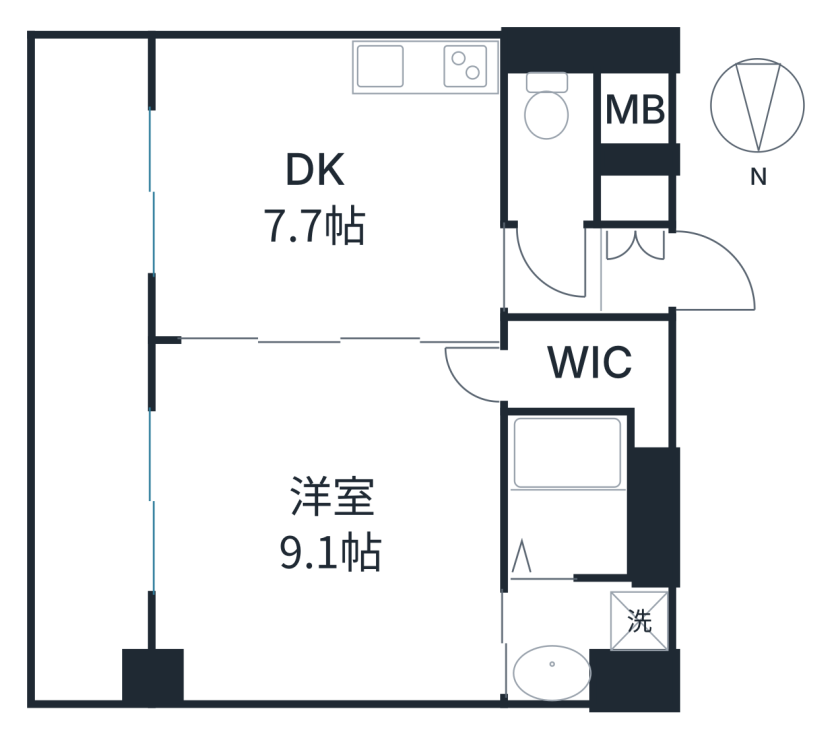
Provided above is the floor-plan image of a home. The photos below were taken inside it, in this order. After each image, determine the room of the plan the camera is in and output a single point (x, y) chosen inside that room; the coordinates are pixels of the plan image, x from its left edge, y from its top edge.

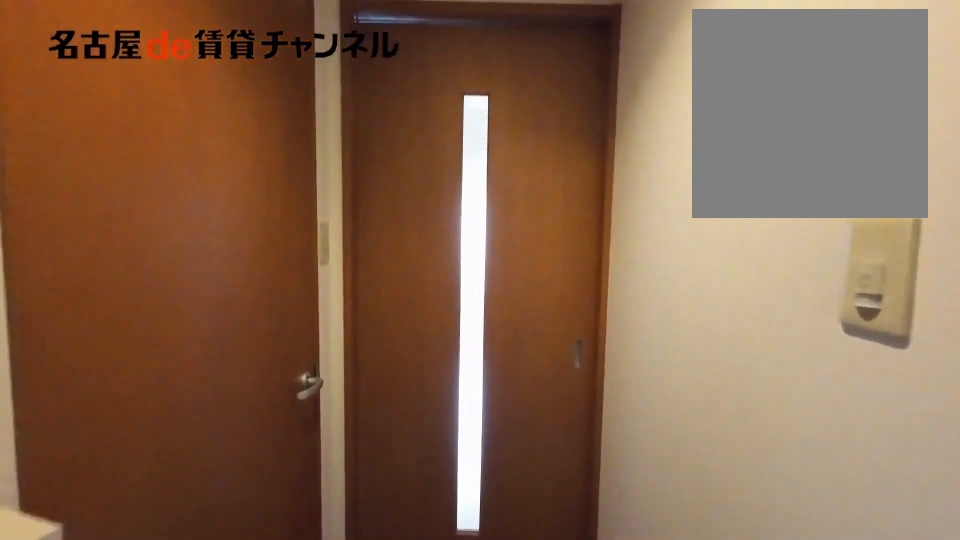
(591, 257)
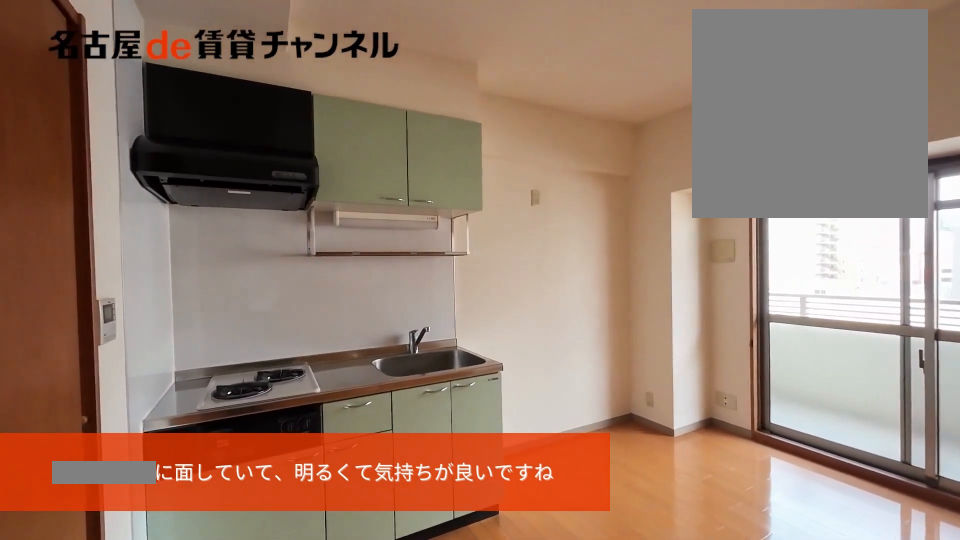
(323, 188)
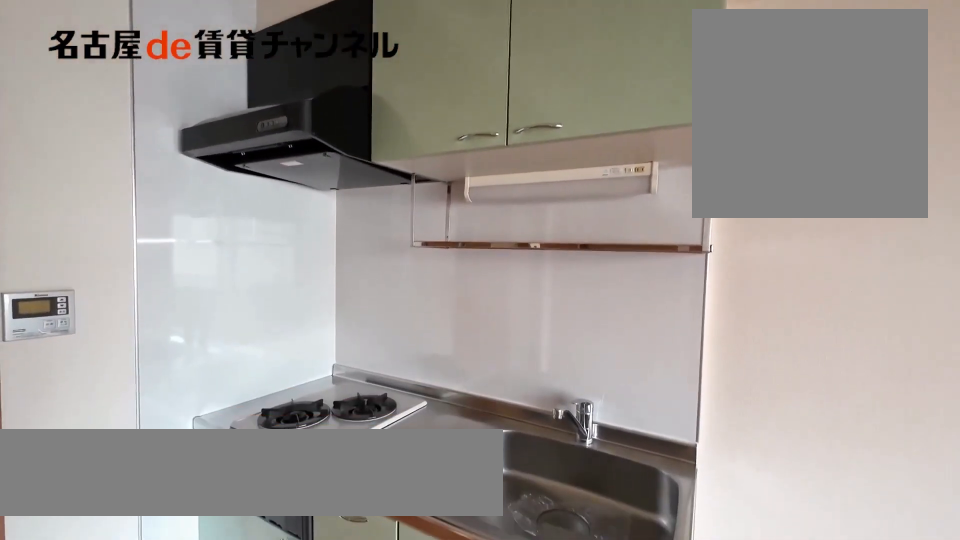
(425, 69)
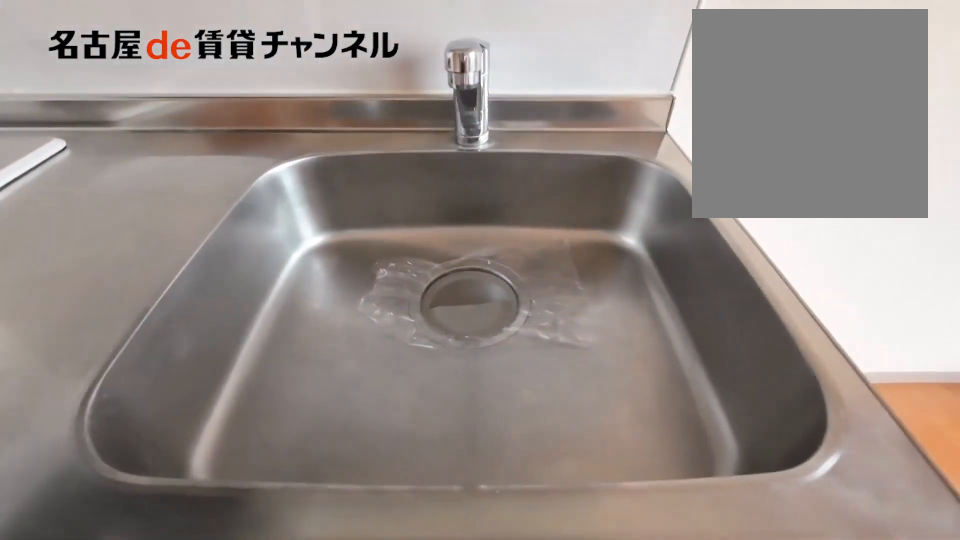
(425, 69)
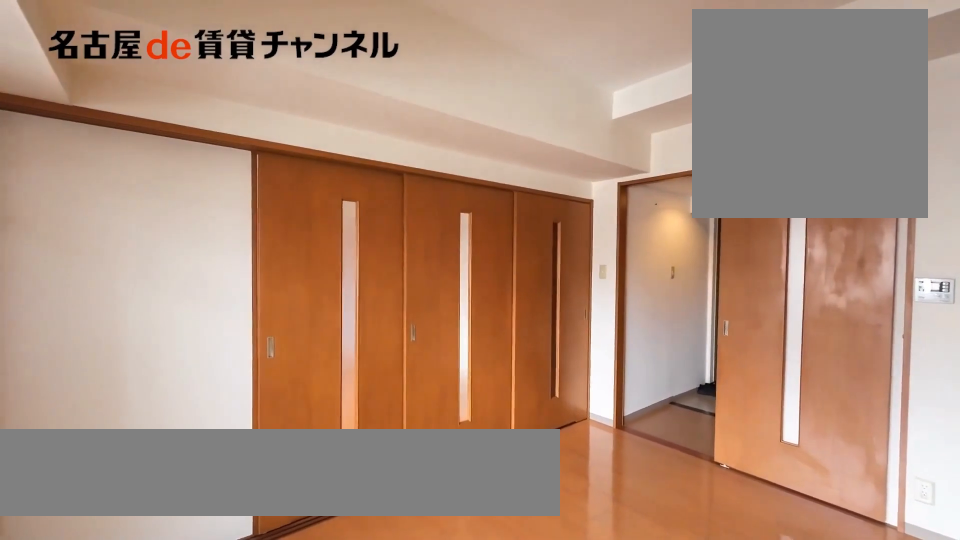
(327, 186)
